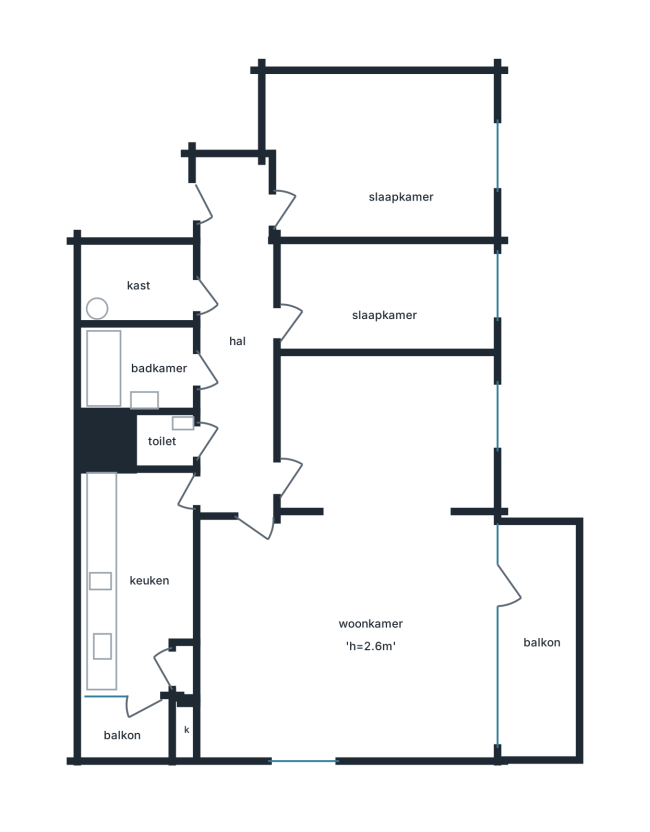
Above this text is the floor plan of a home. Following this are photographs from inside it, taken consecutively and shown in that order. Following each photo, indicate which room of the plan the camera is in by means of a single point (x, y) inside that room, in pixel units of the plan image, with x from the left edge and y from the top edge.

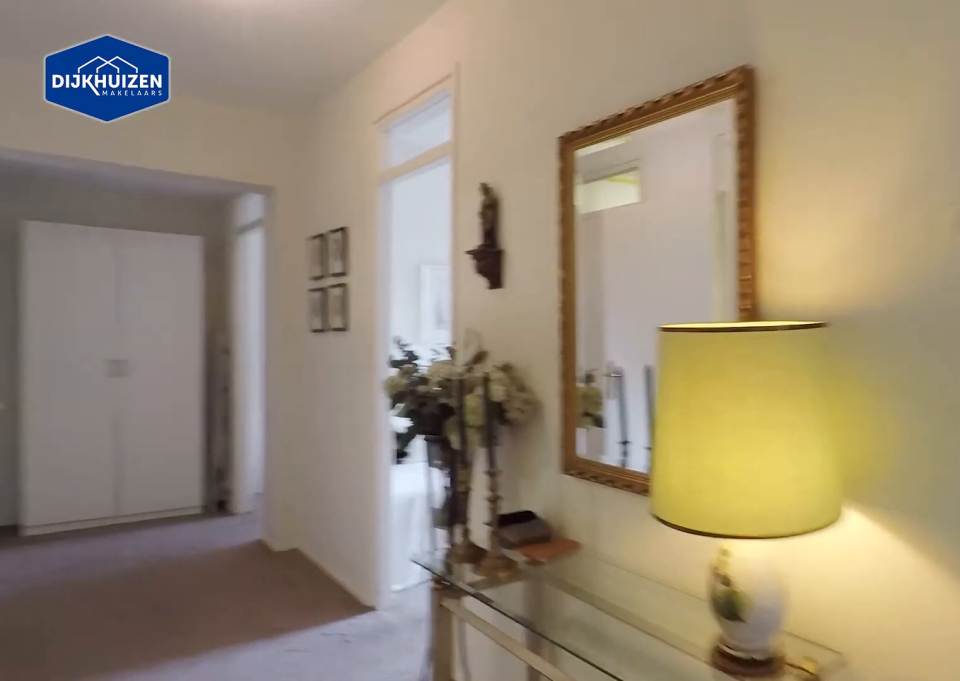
(237, 342)
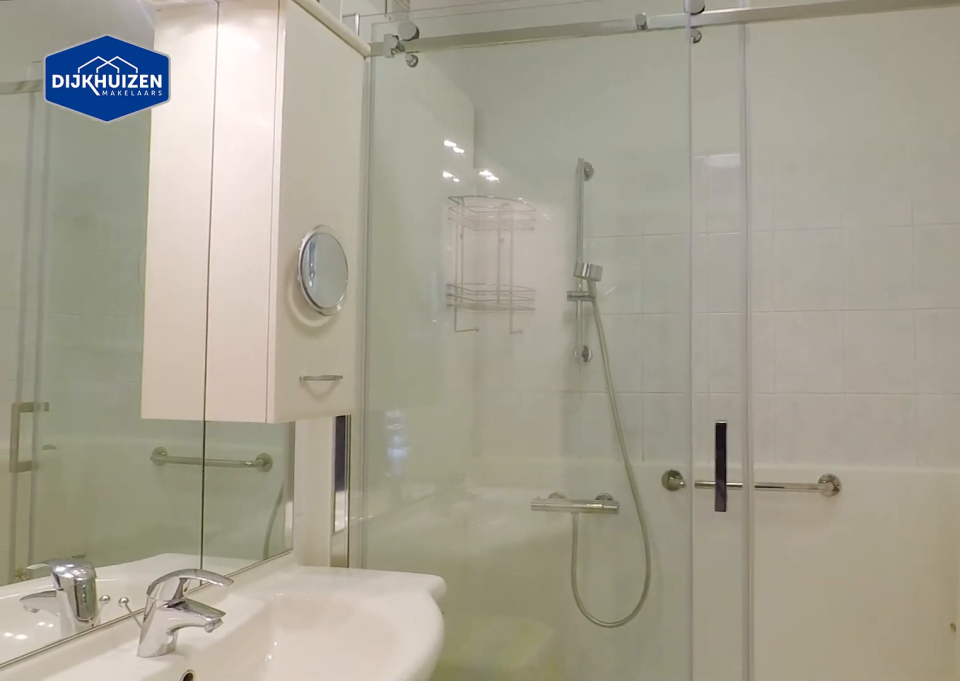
(126, 372)
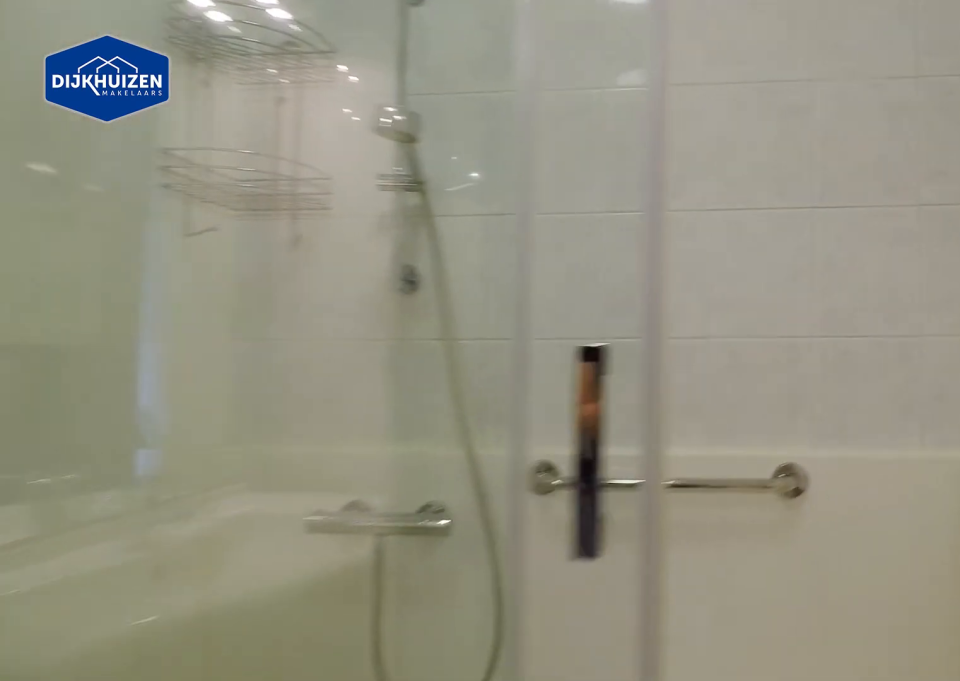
(126, 372)
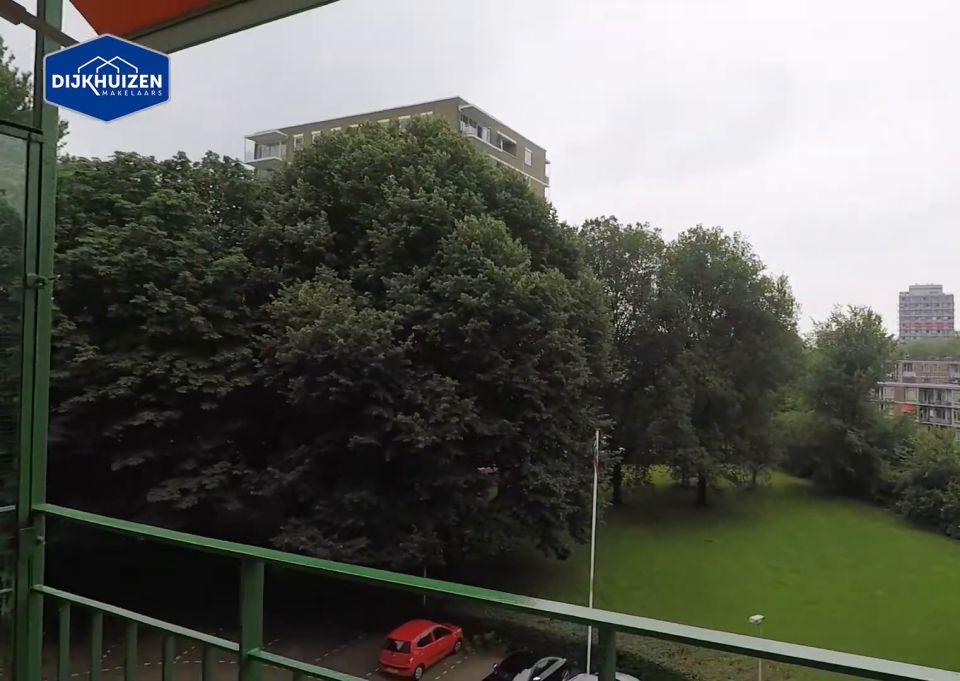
(538, 642)
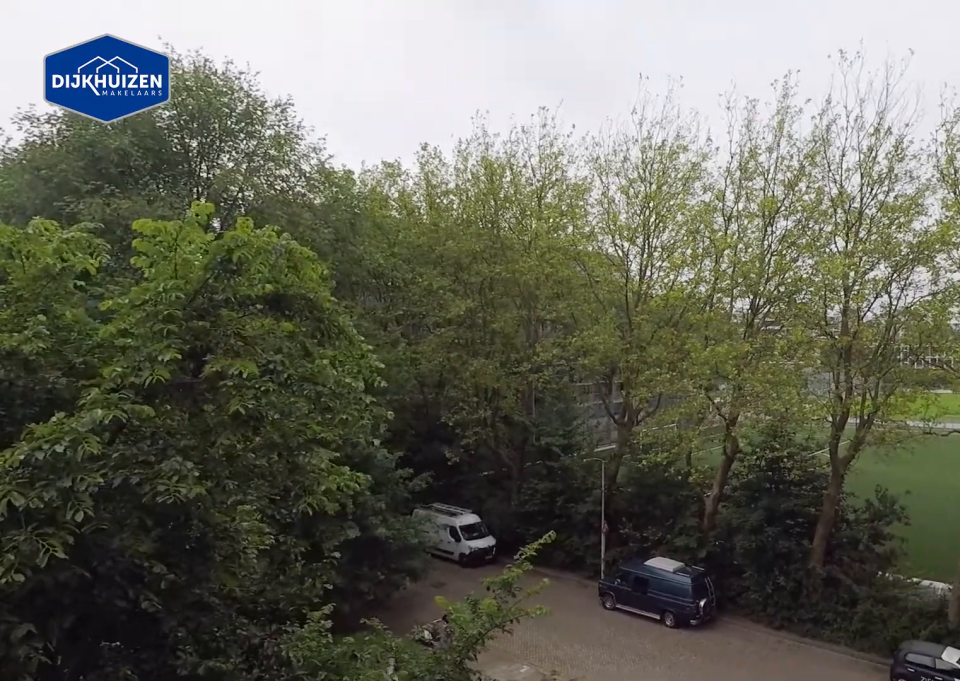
(125, 734)
